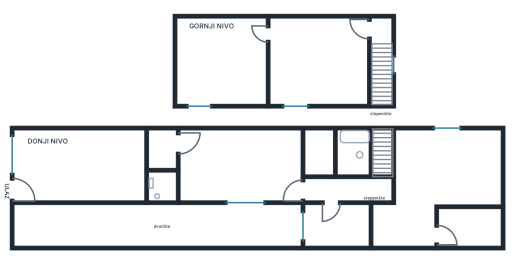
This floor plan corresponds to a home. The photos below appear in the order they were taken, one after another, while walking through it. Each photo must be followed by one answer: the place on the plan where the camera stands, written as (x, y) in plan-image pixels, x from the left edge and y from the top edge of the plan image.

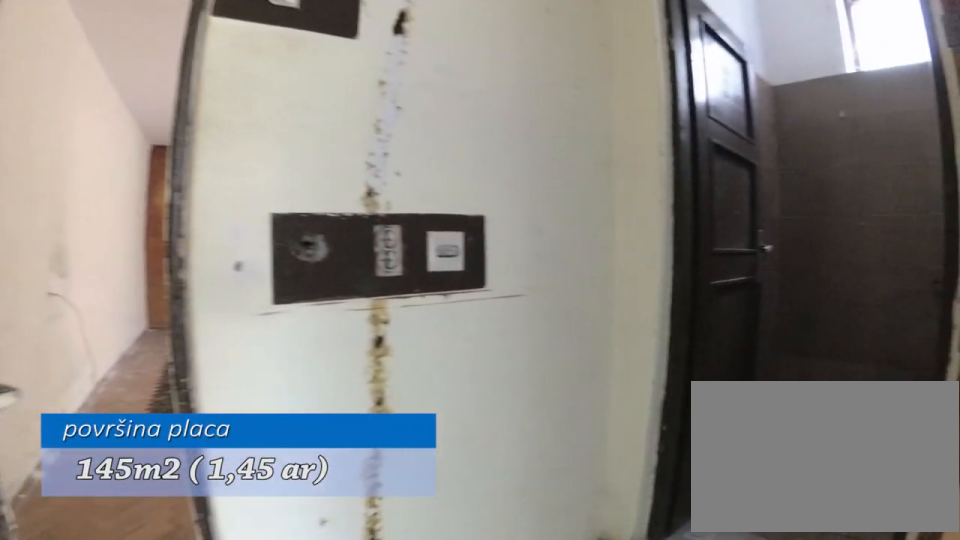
(149, 144)
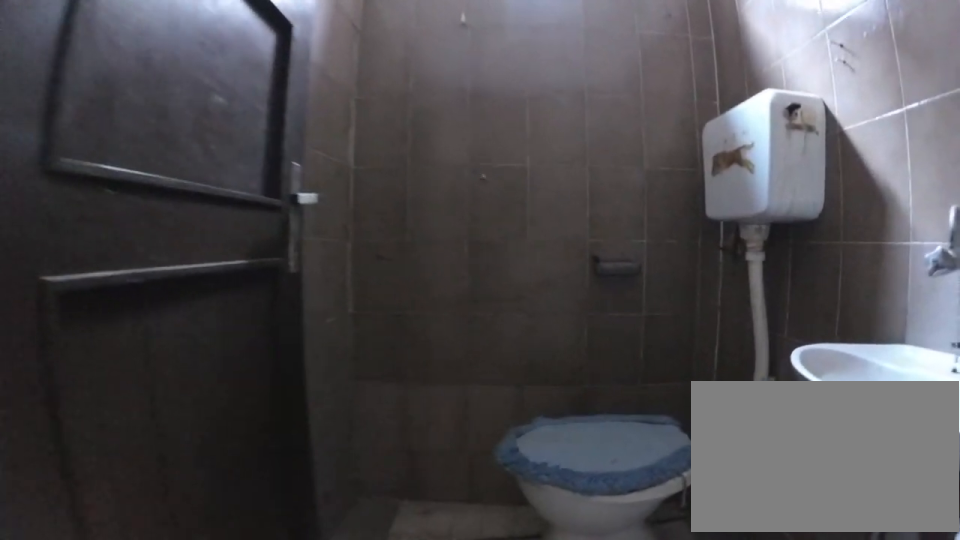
(163, 153)
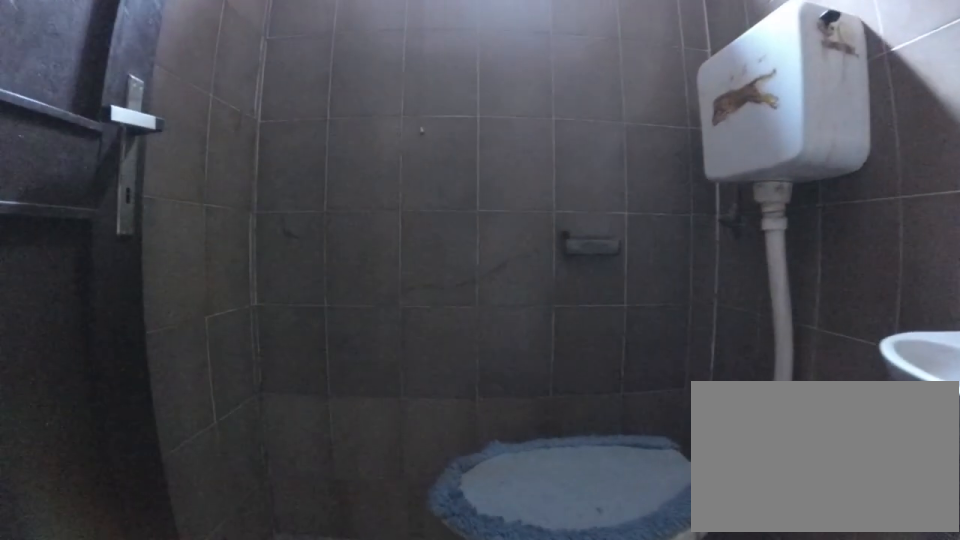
(163, 159)
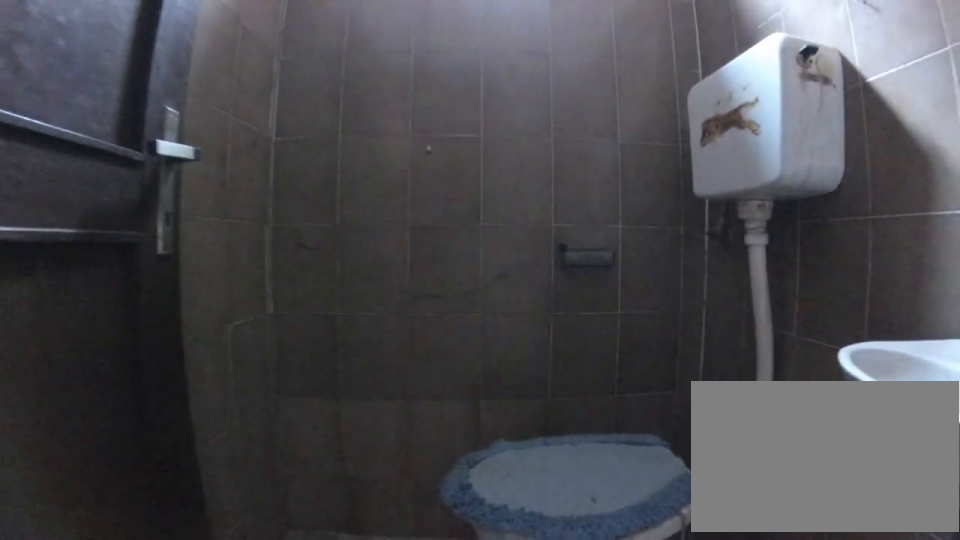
(162, 157)
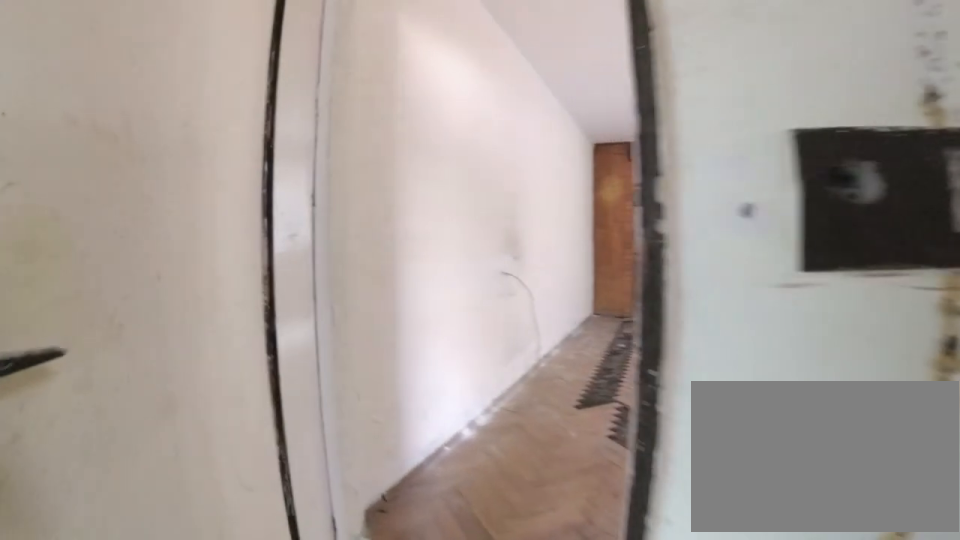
(150, 138)
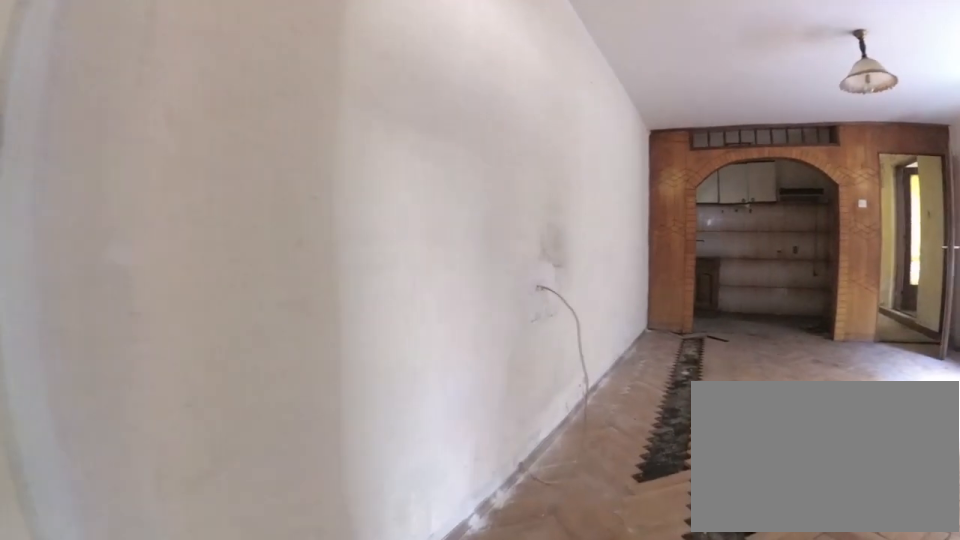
(154, 145)
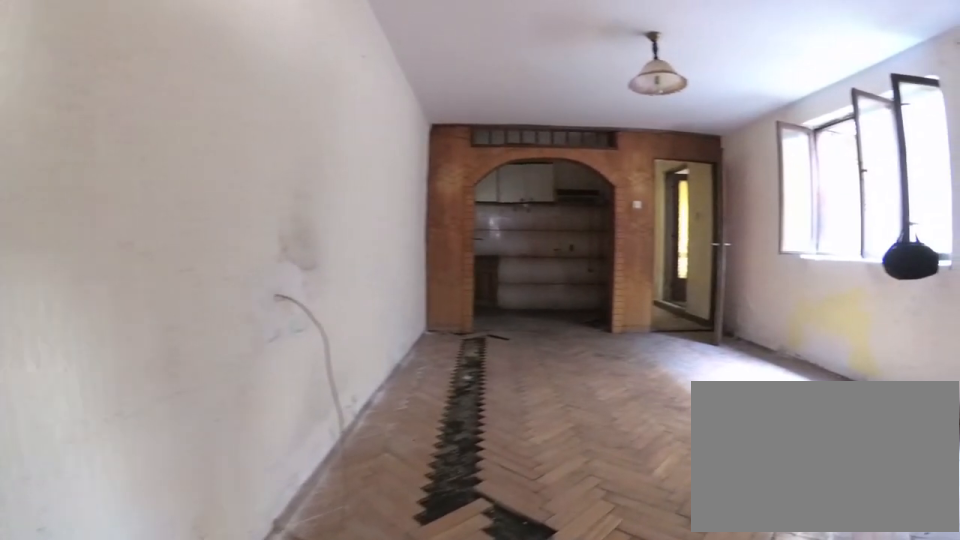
(163, 143)
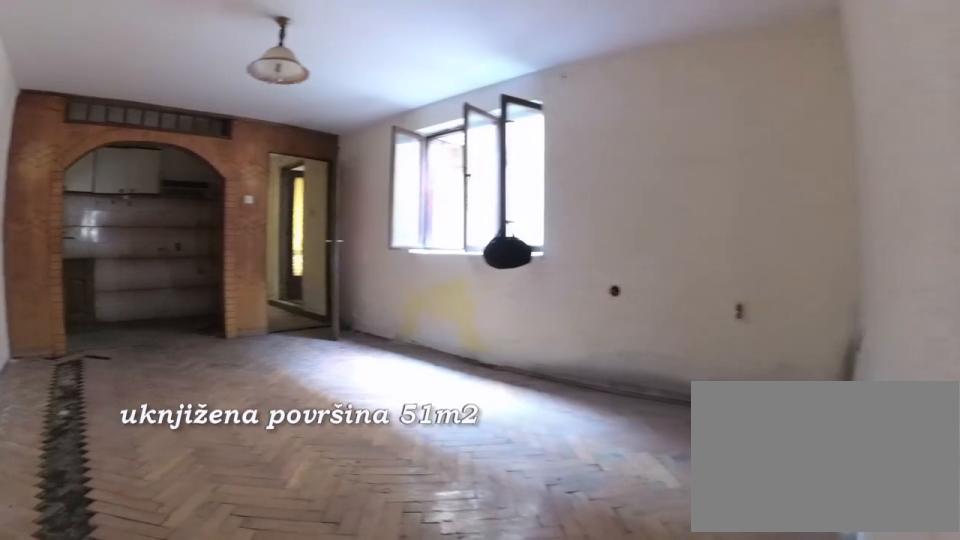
(168, 134)
